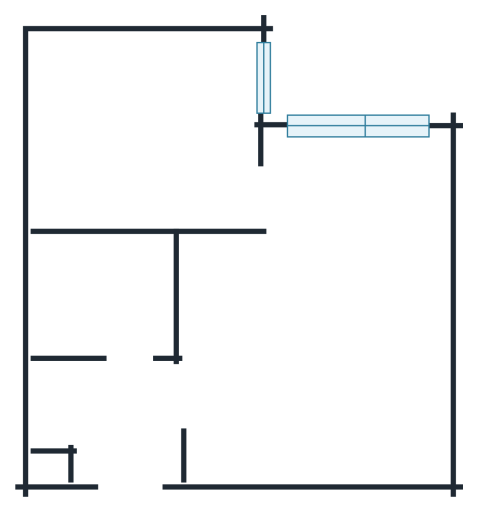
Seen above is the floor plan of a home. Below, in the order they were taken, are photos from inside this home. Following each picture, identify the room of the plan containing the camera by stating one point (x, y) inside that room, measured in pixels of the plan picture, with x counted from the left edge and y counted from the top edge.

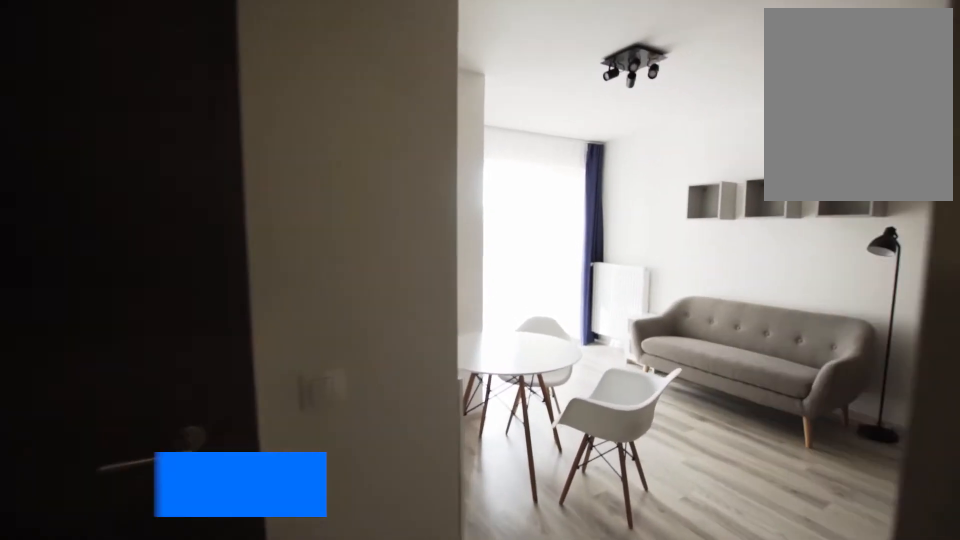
(307, 330)
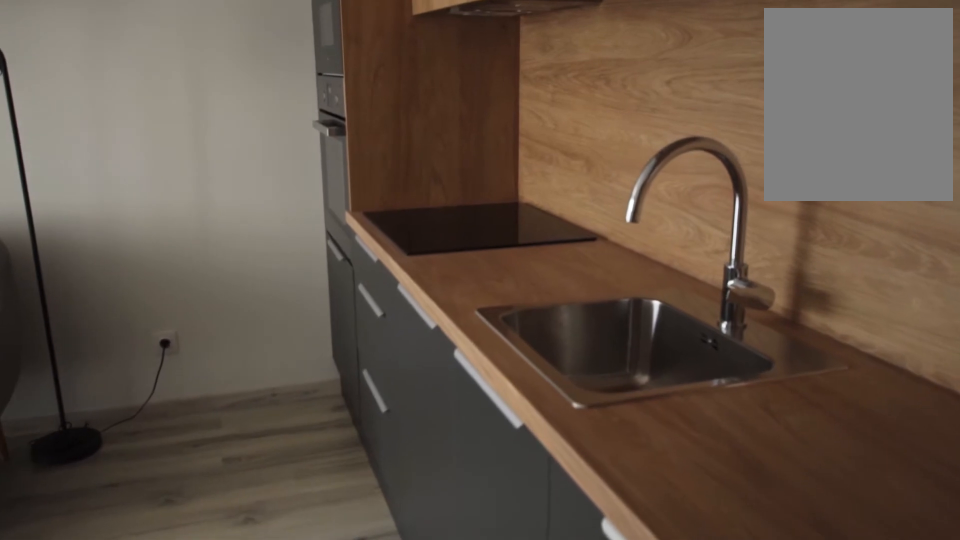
(307, 330)
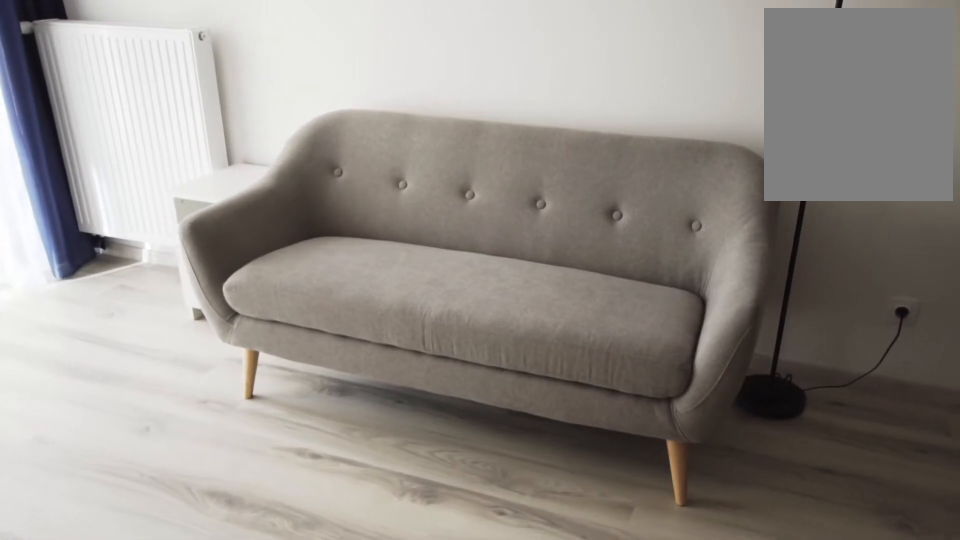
(307, 330)
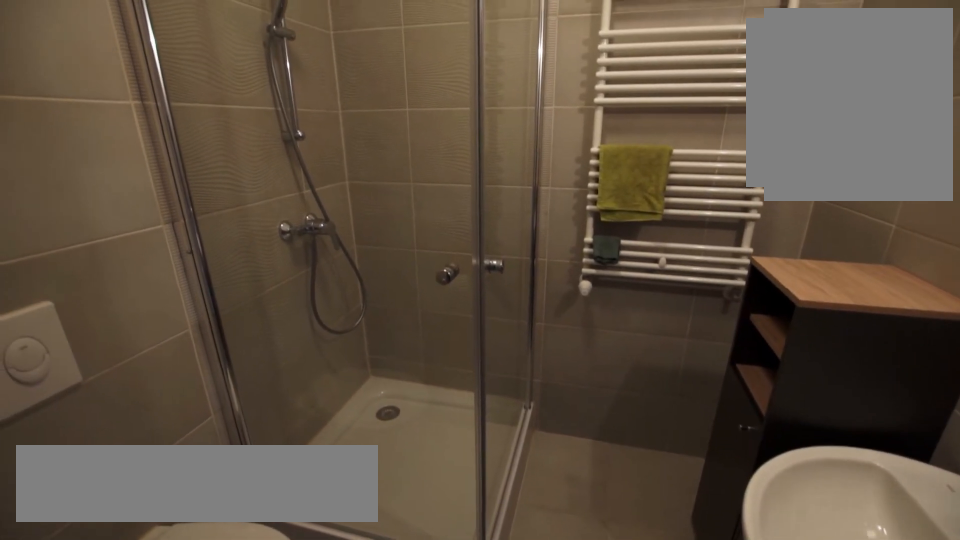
(90, 298)
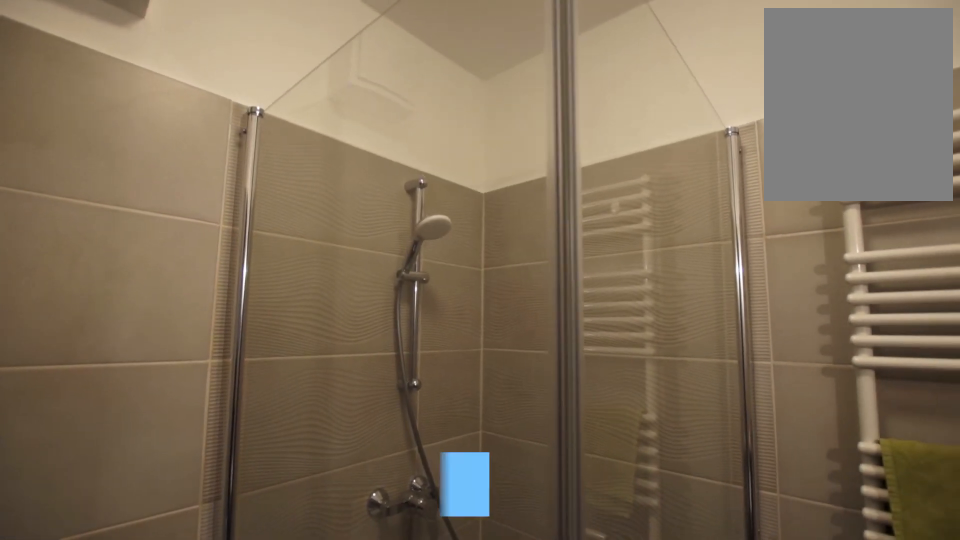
(91, 298)
